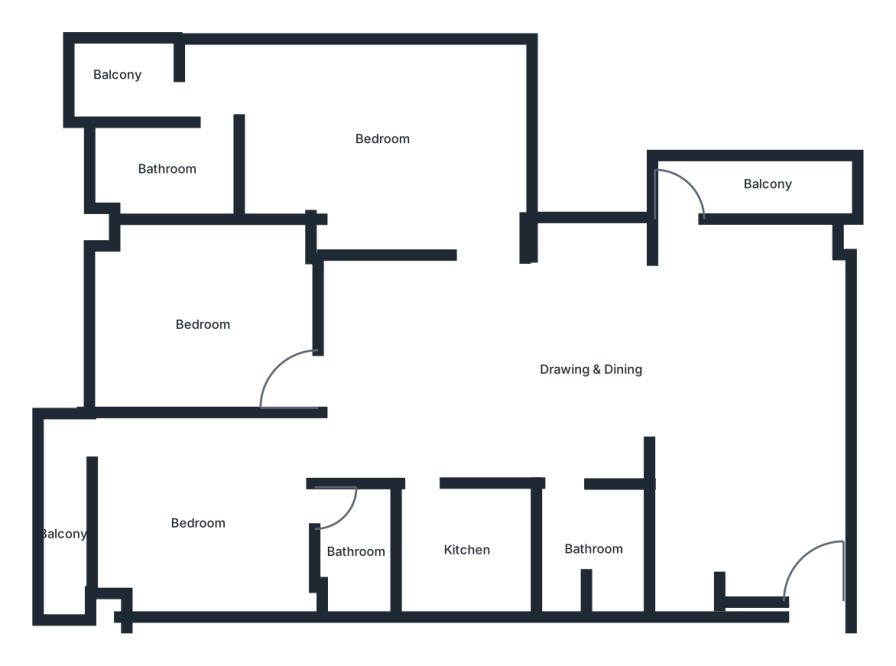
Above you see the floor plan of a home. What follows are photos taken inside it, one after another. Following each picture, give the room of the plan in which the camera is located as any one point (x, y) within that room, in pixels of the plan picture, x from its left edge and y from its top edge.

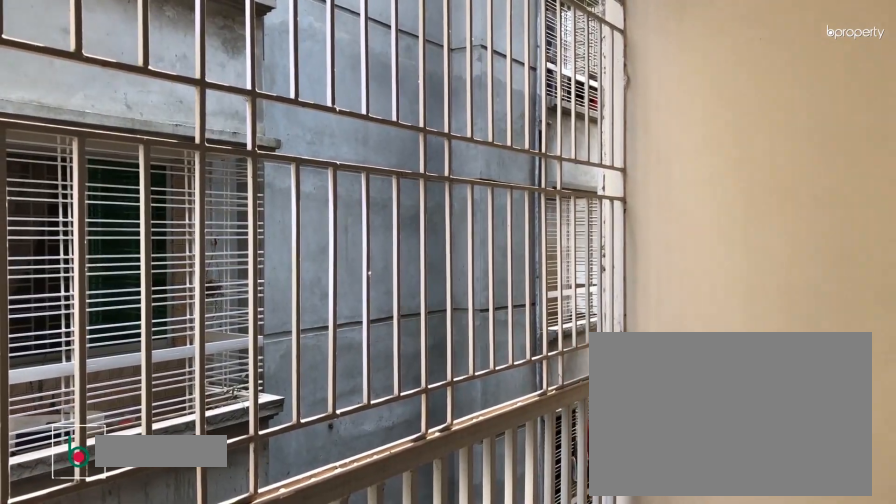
(768, 183)
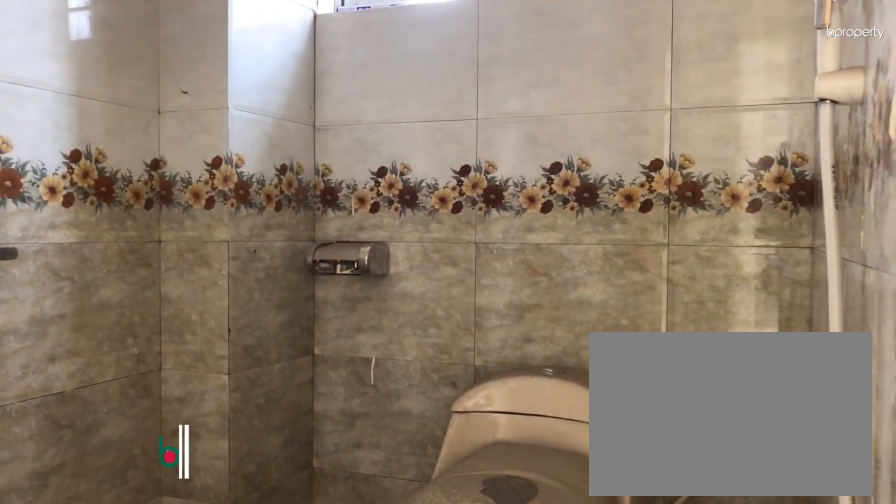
(165, 172)
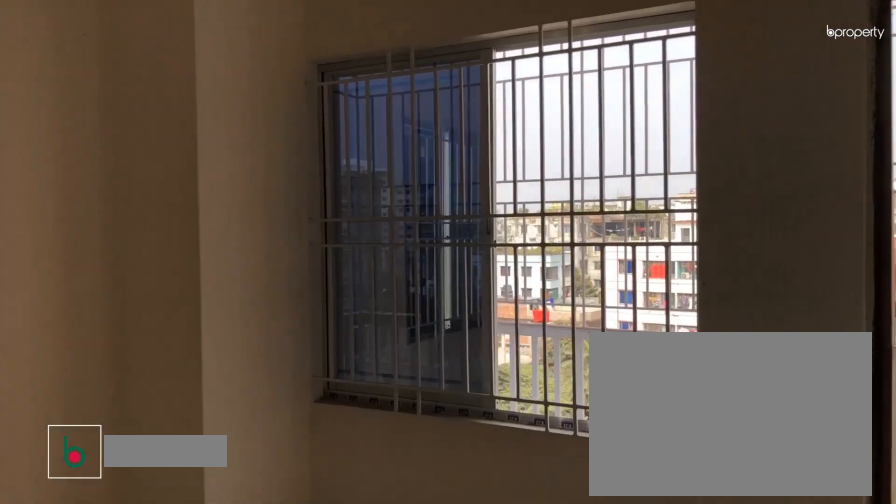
(204, 525)
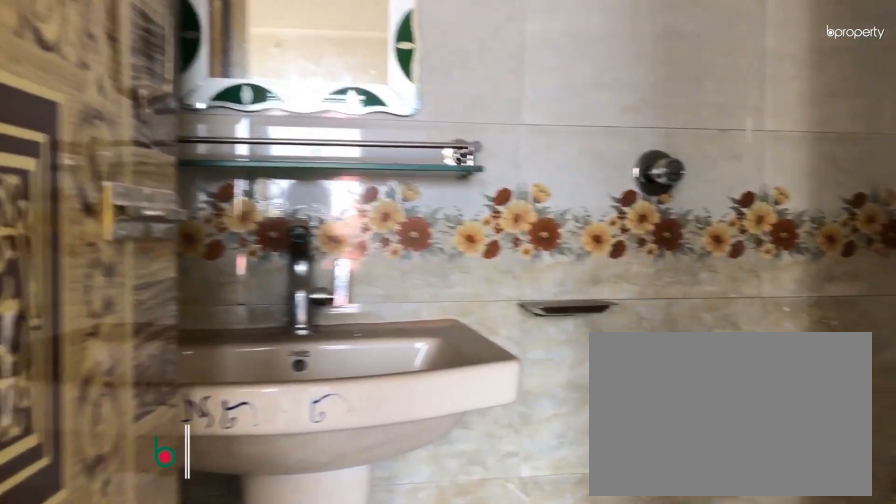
(355, 548)
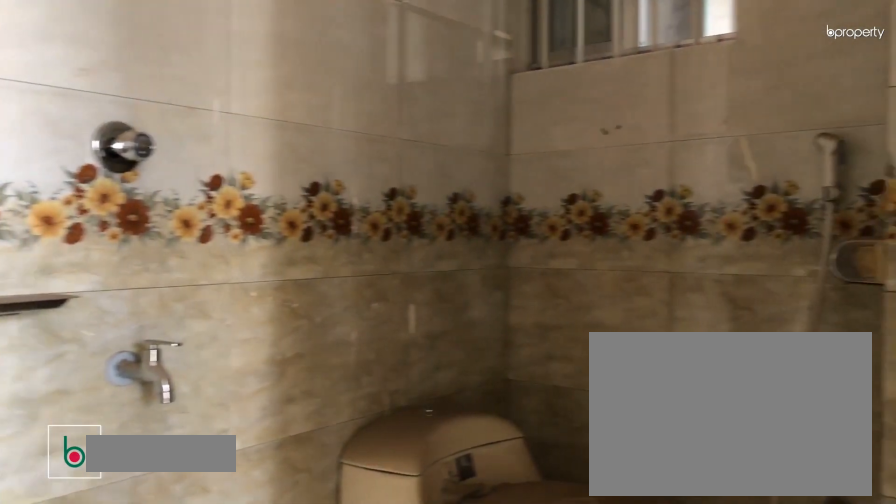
(355, 548)
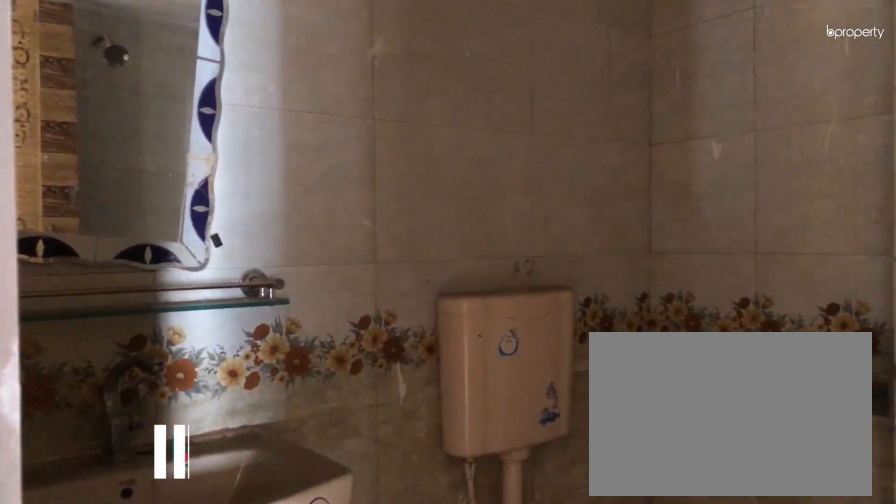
(592, 537)
